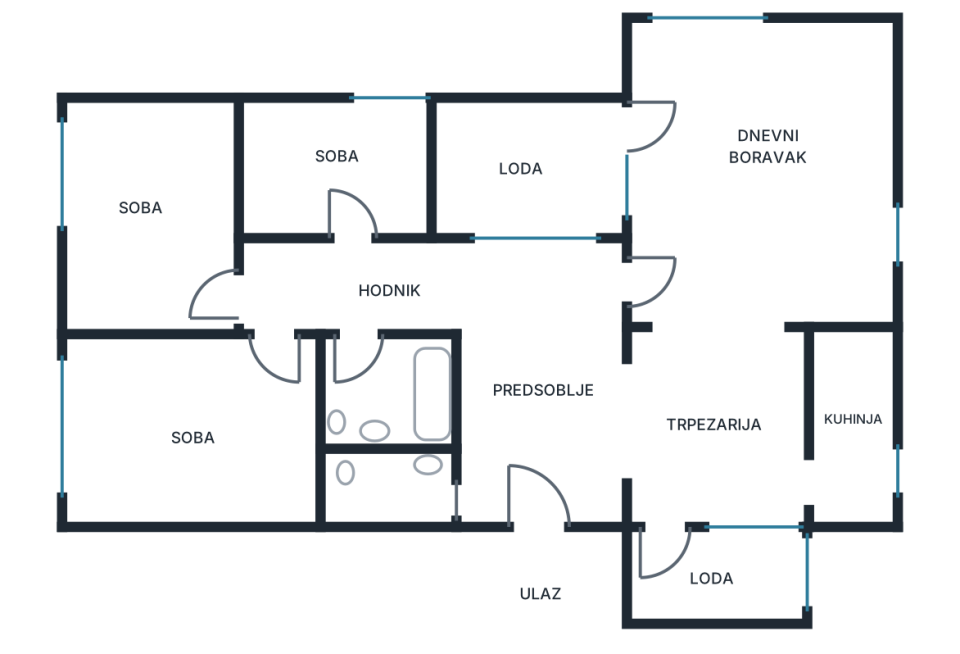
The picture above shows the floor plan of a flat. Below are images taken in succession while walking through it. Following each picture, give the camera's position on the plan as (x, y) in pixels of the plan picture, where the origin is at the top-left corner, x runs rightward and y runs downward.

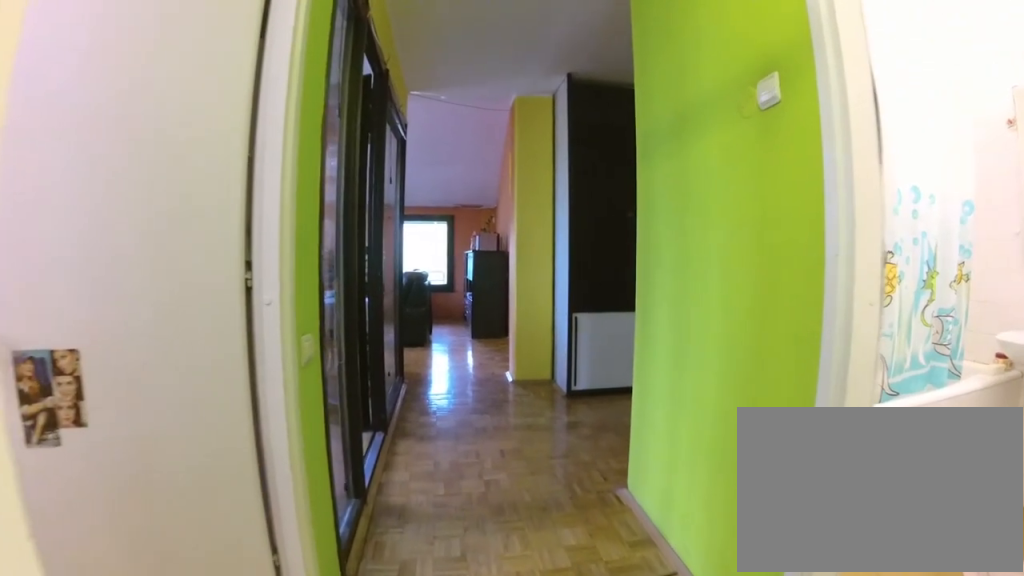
(318, 283)
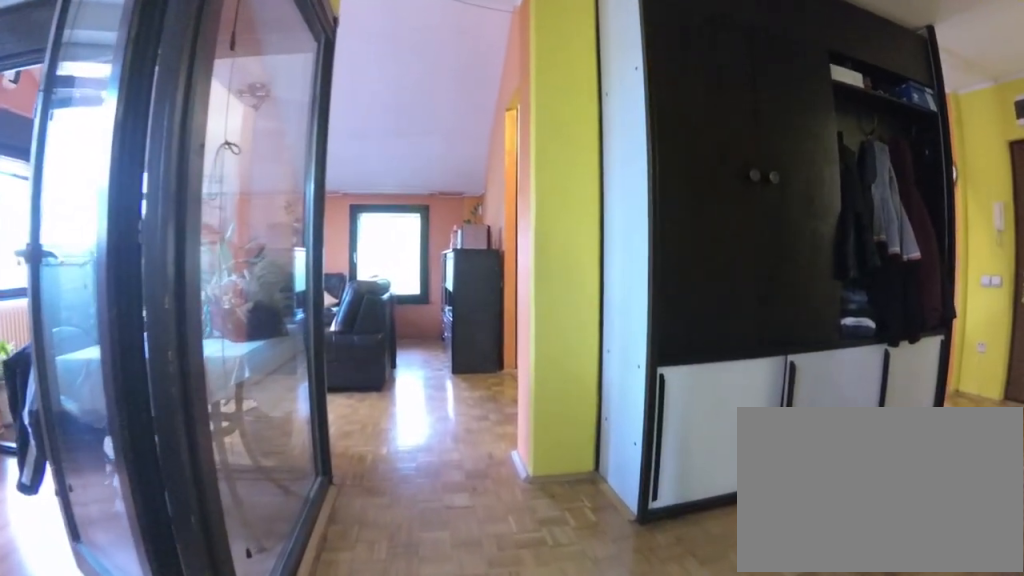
(428, 278)
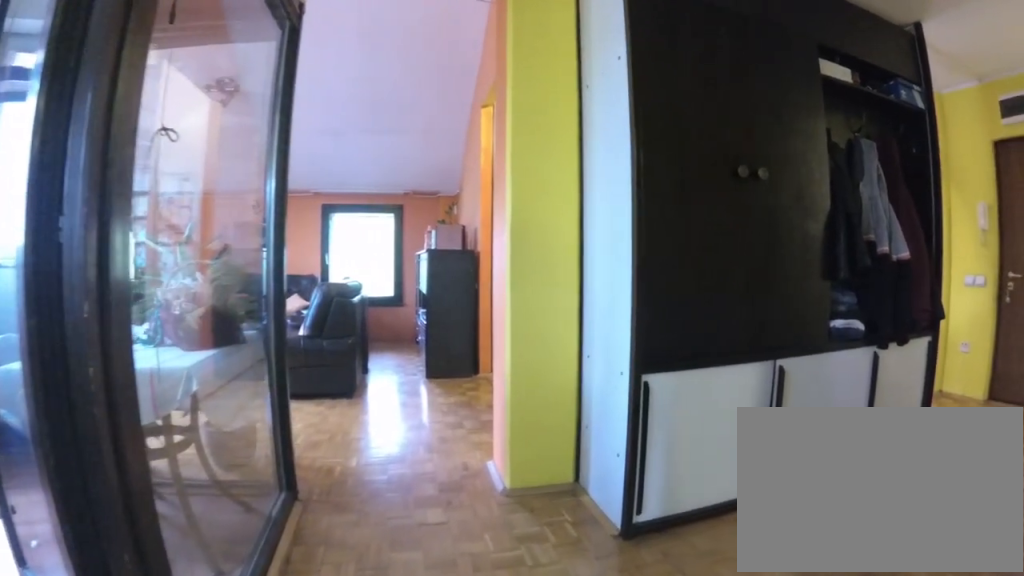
(444, 276)
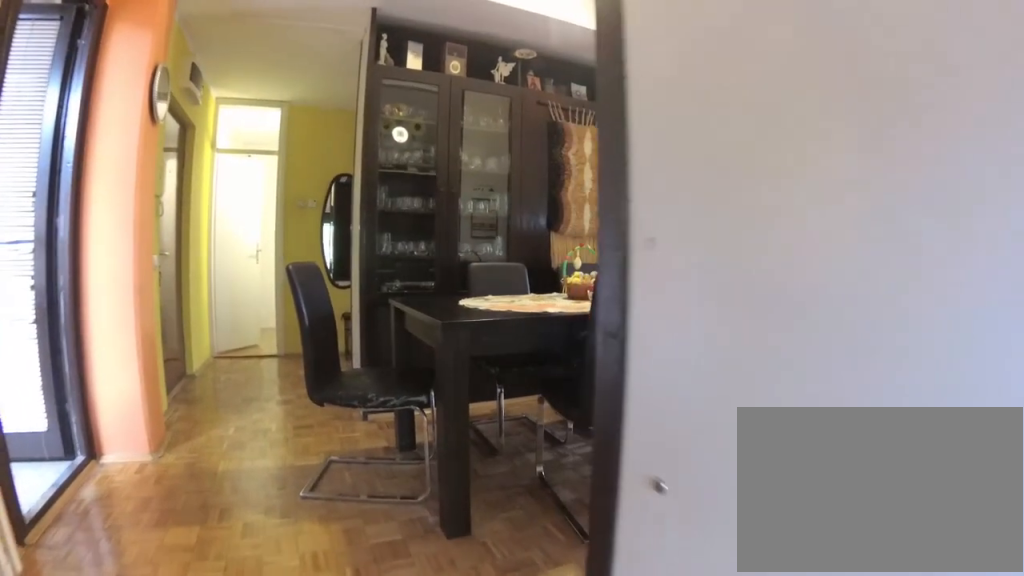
(848, 496)
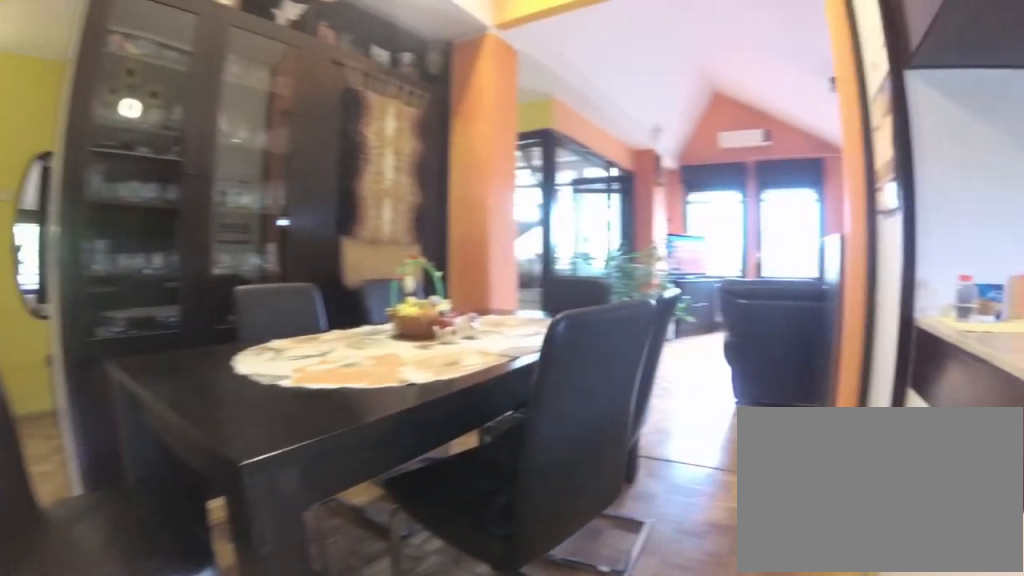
(809, 511)
